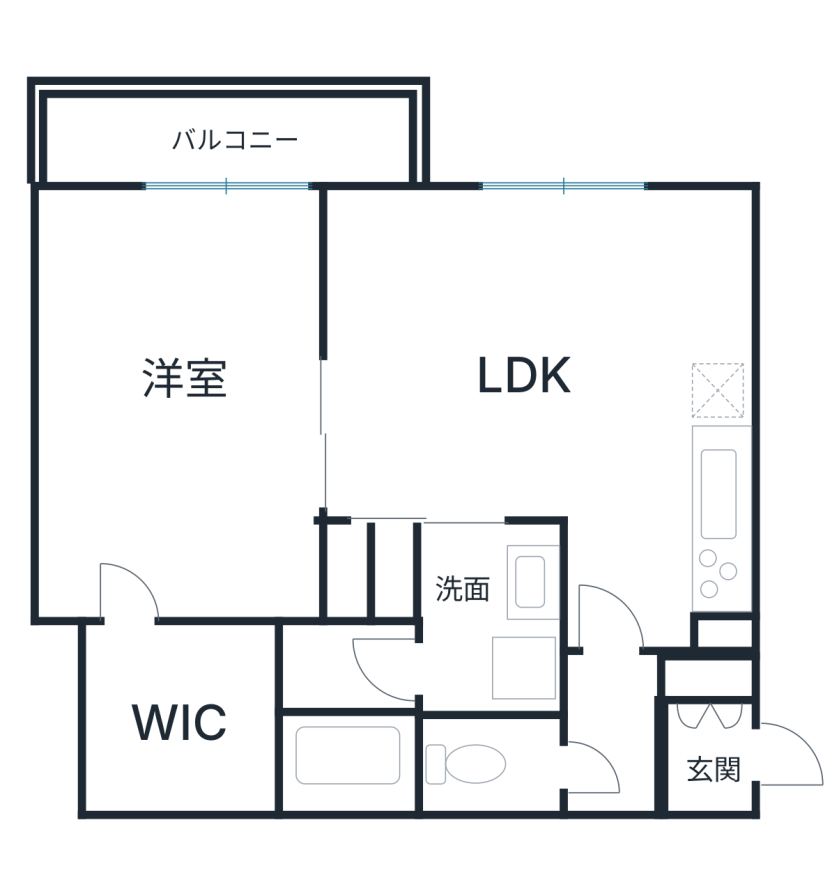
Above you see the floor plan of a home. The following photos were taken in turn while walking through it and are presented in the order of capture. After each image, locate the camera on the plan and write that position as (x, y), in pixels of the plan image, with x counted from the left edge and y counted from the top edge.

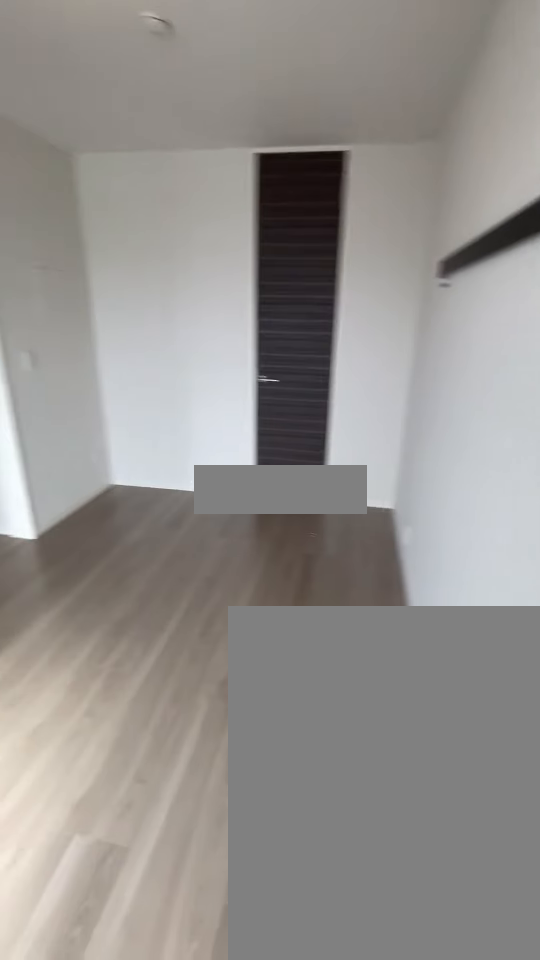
(114, 256)
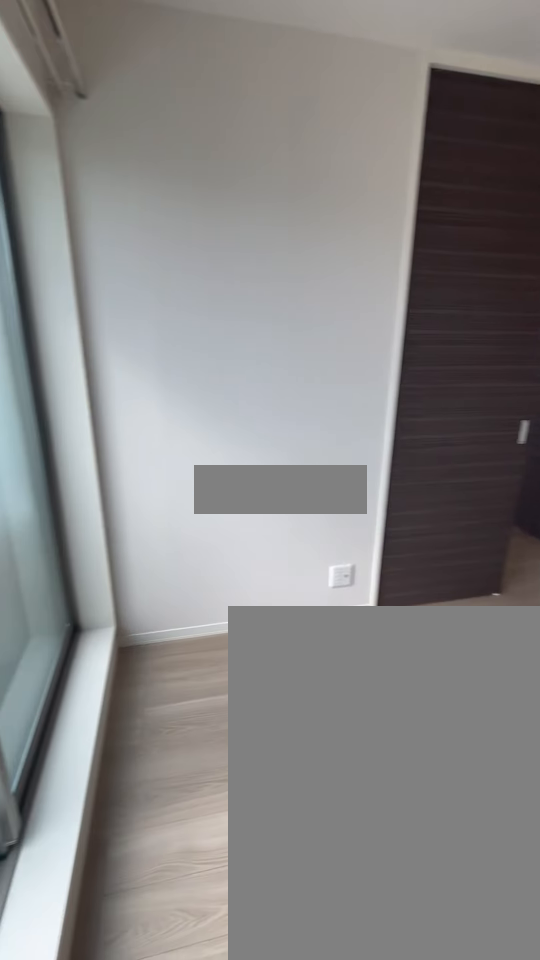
(113, 255)
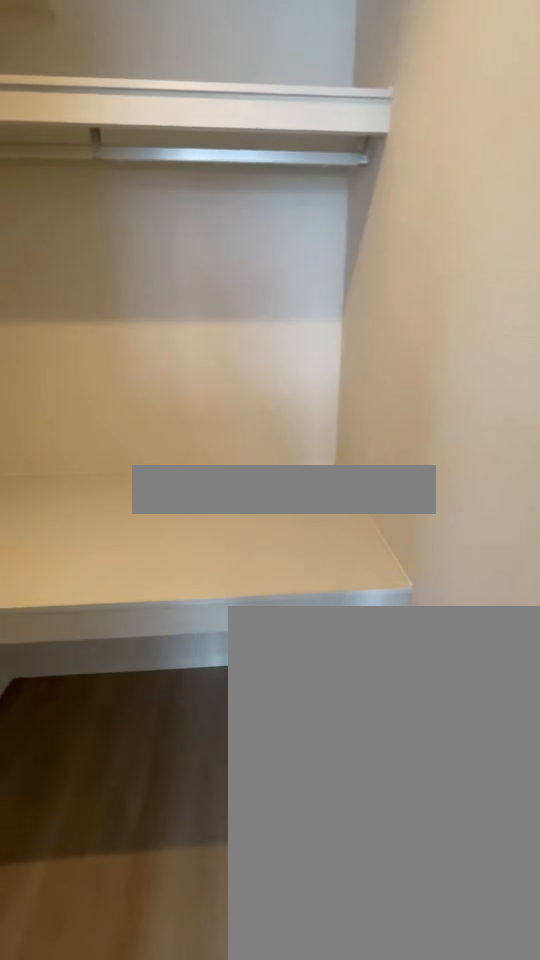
(130, 565)
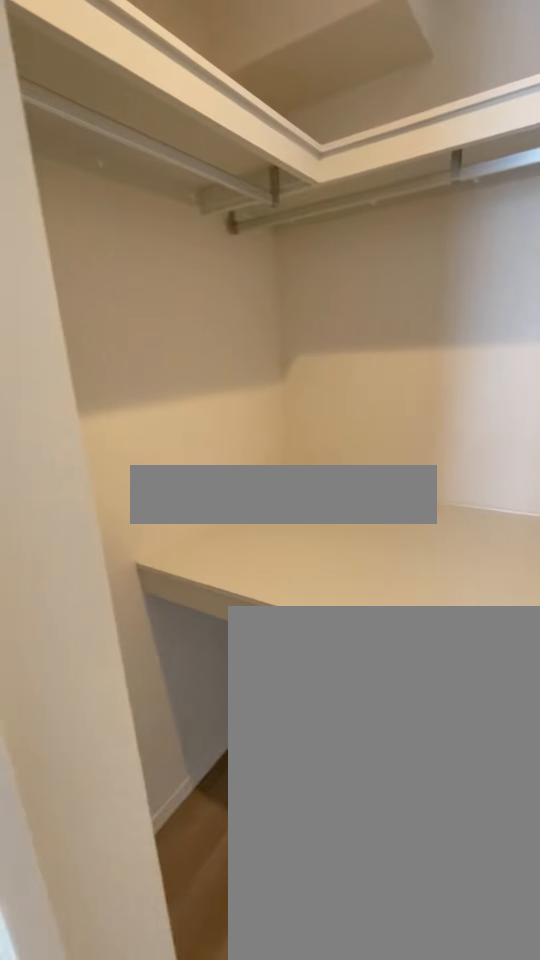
(130, 566)
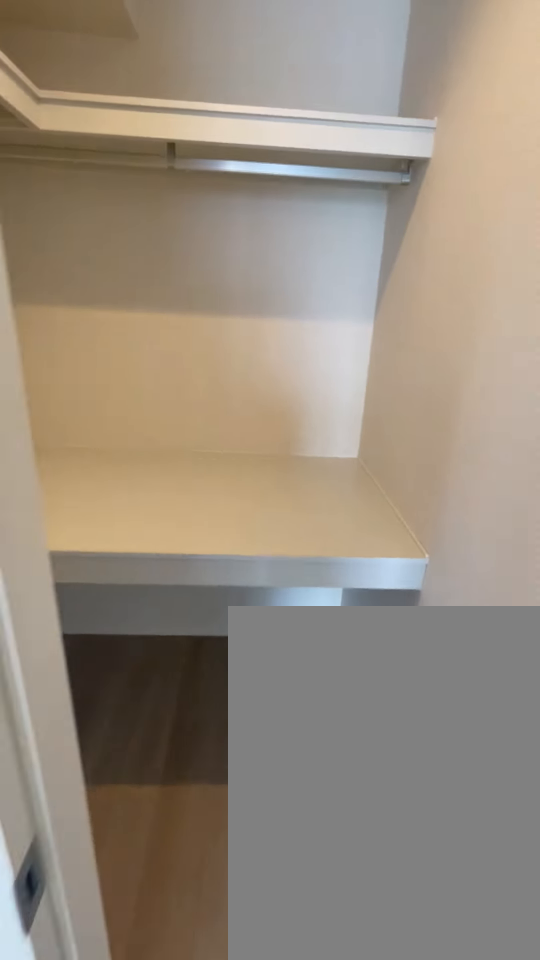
(130, 566)
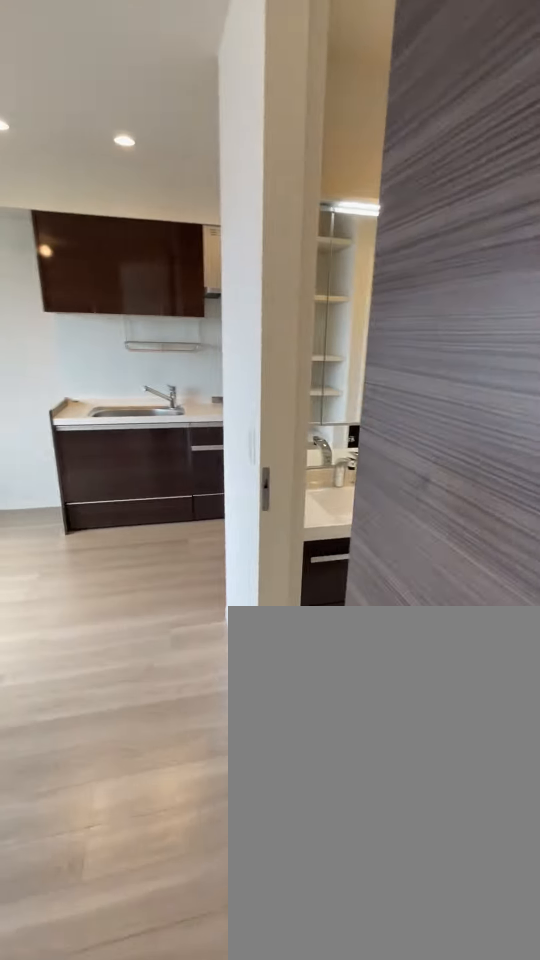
(397, 453)
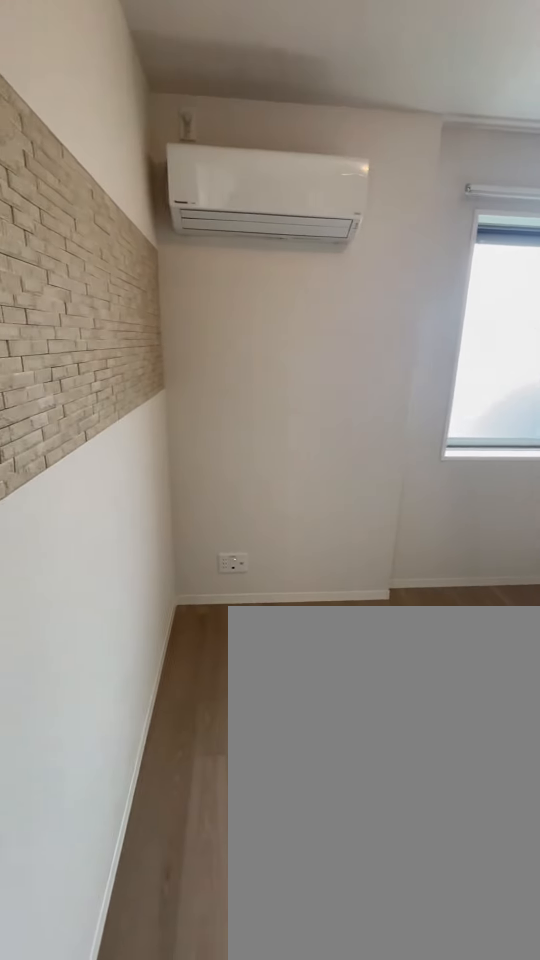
(396, 453)
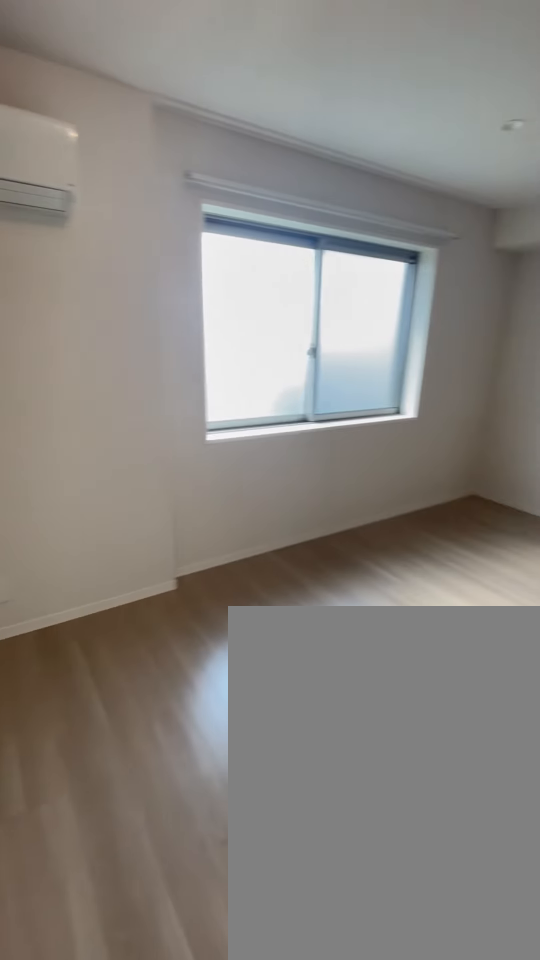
(396, 453)
